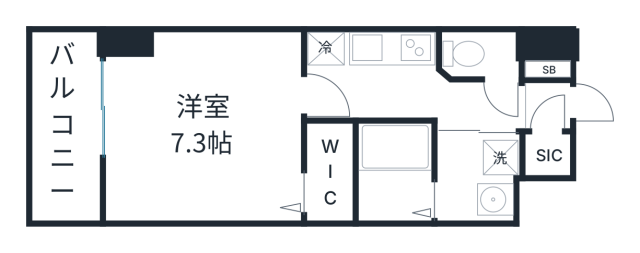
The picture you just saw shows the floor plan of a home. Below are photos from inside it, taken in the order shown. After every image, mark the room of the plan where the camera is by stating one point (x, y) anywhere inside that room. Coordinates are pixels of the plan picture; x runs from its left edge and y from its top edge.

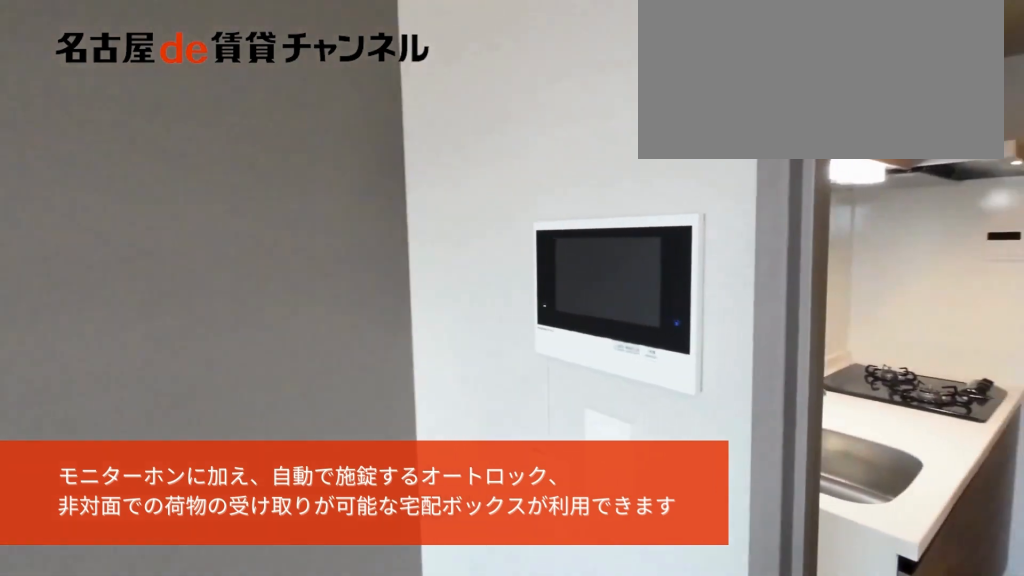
(205, 129)
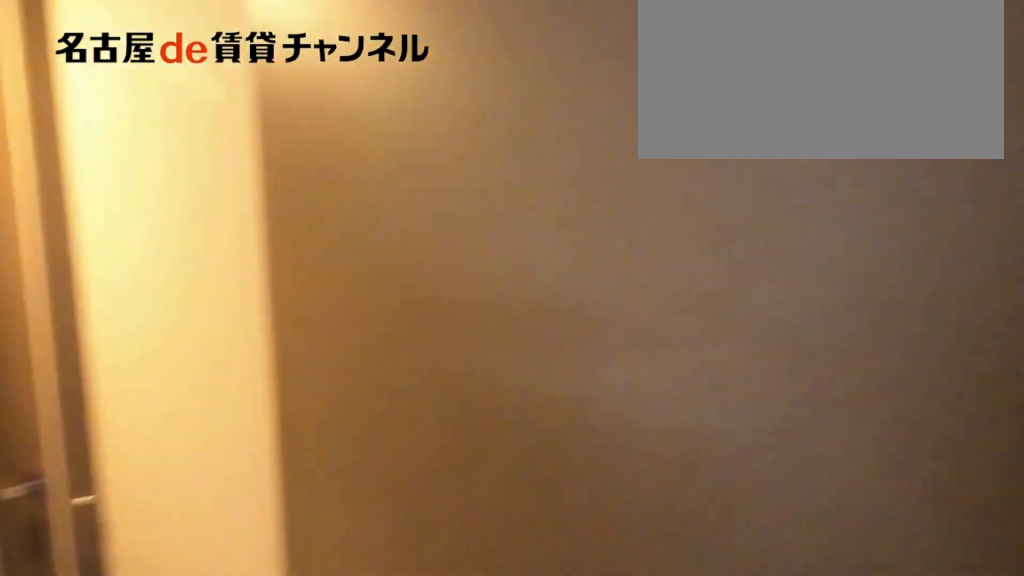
(411, 96)
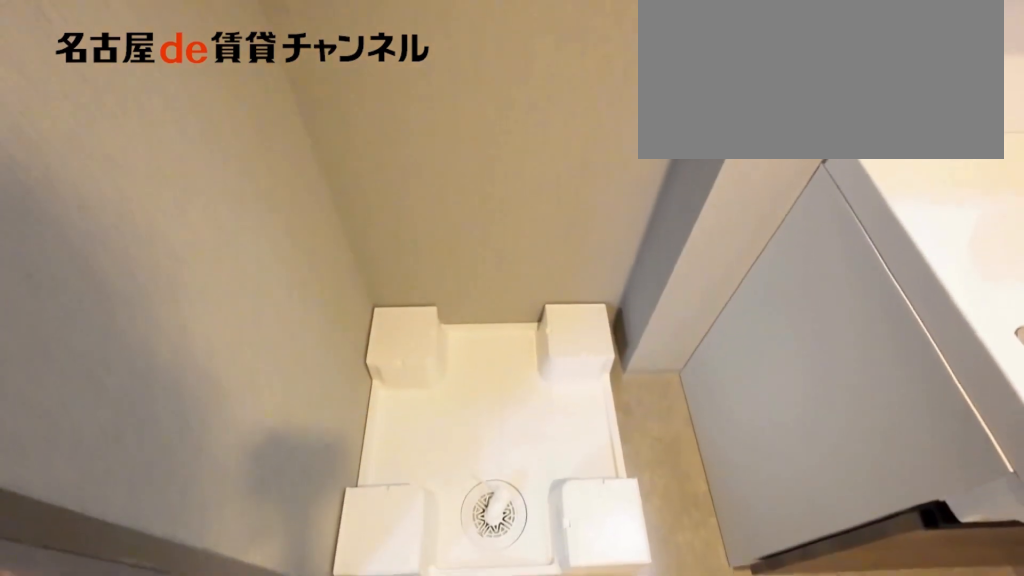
(478, 178)
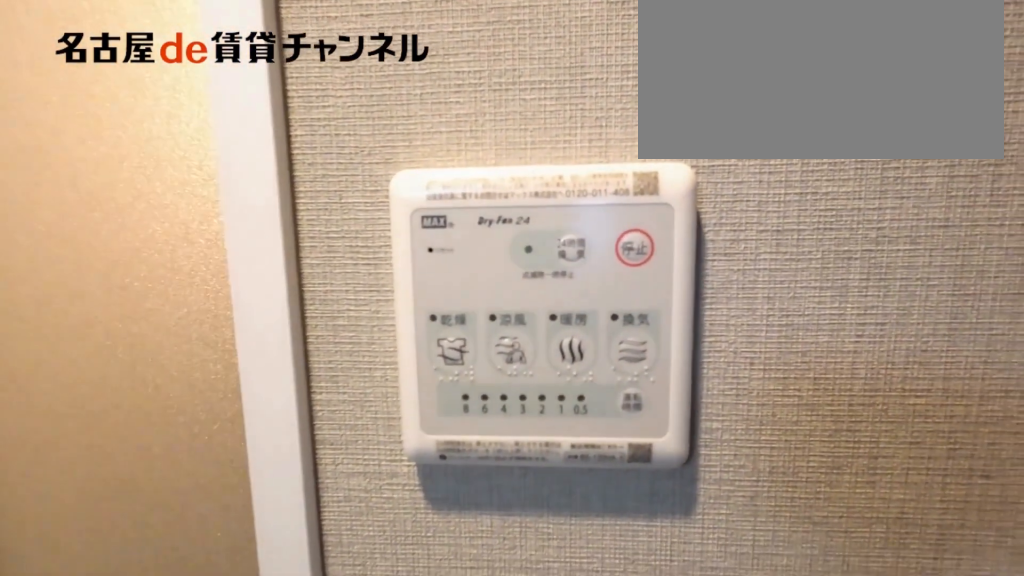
(478, 178)
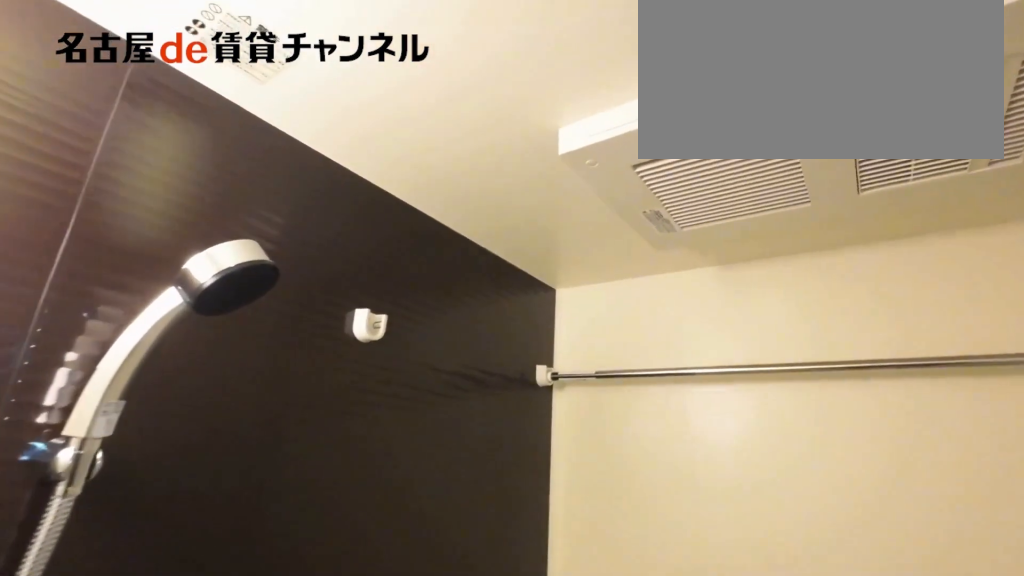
(394, 173)
